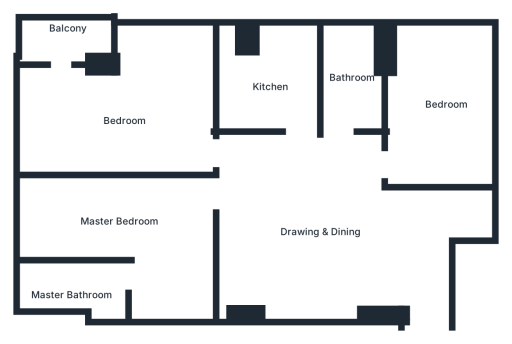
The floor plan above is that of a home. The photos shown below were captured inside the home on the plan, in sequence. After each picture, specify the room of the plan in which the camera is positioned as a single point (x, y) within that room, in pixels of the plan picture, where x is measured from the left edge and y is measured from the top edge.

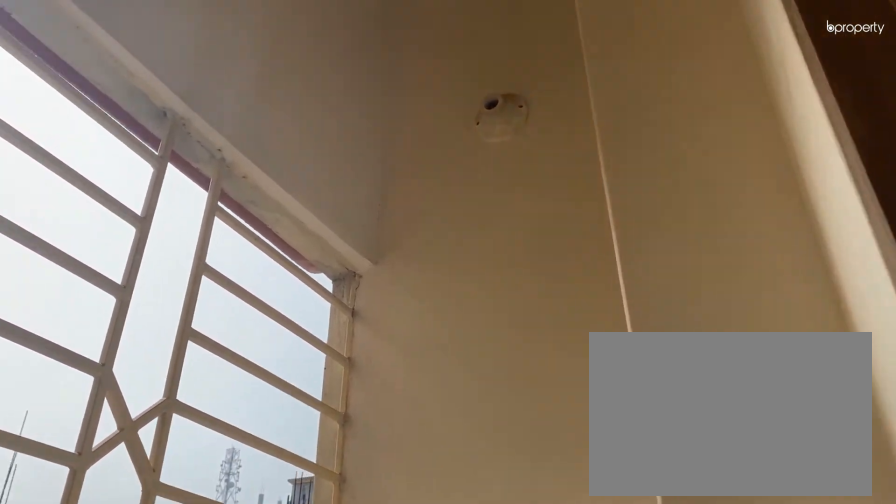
(65, 39)
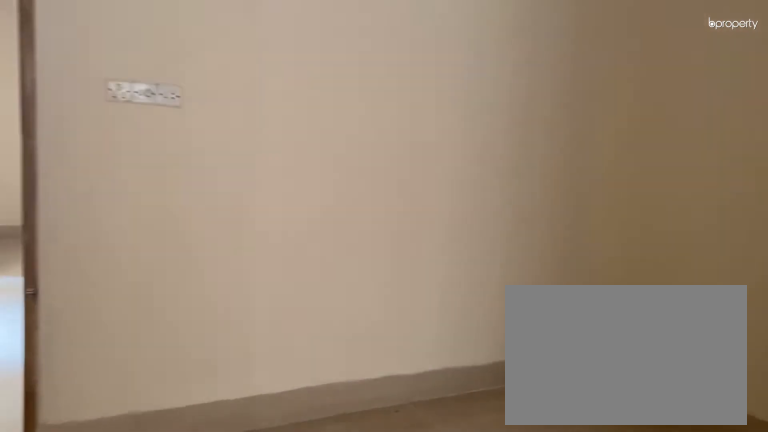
(157, 236)
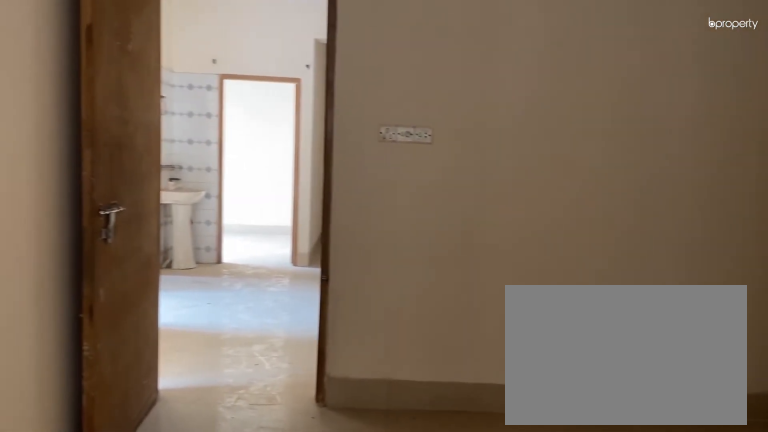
(157, 236)
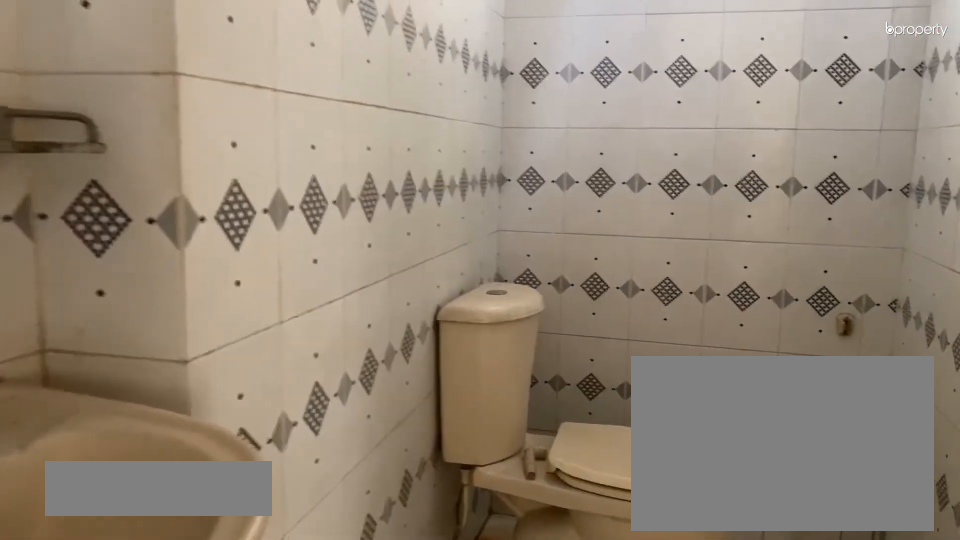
(82, 281)
